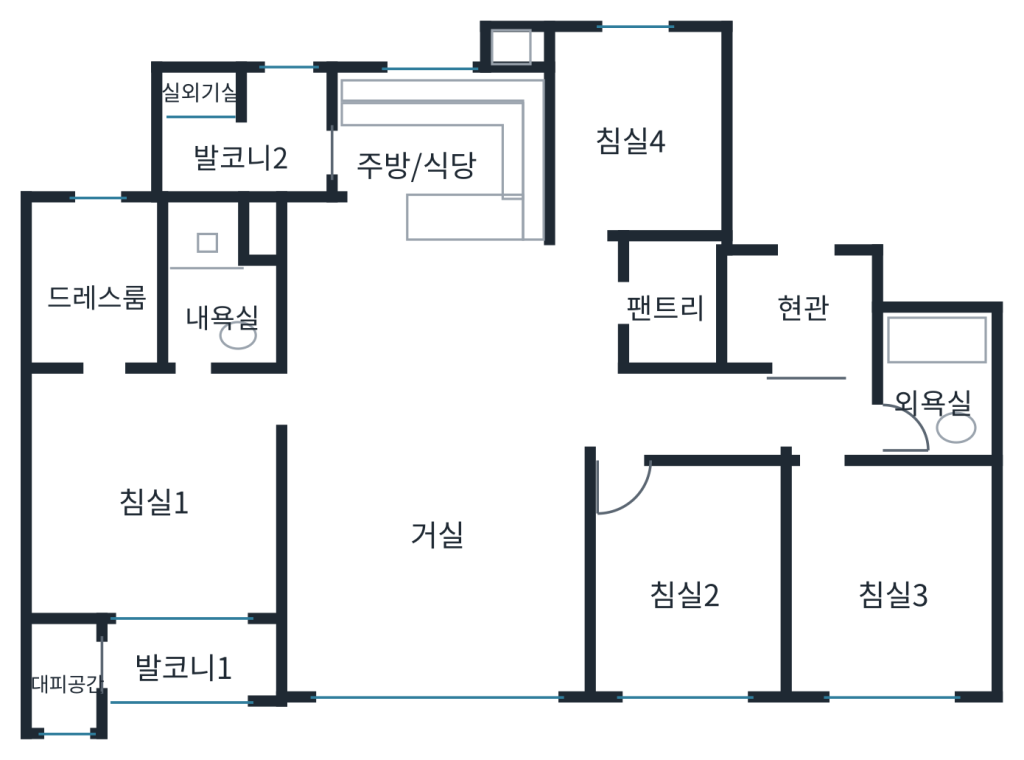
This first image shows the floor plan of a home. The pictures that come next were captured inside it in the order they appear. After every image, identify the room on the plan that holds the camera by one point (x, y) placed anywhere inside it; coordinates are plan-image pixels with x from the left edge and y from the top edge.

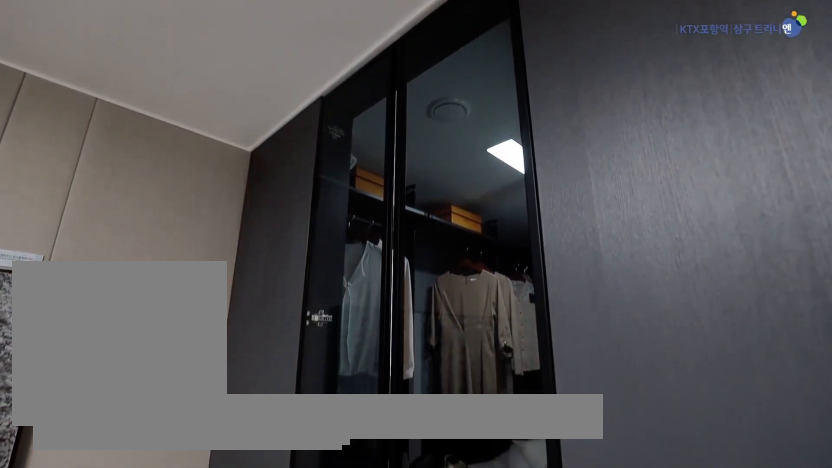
(143, 419)
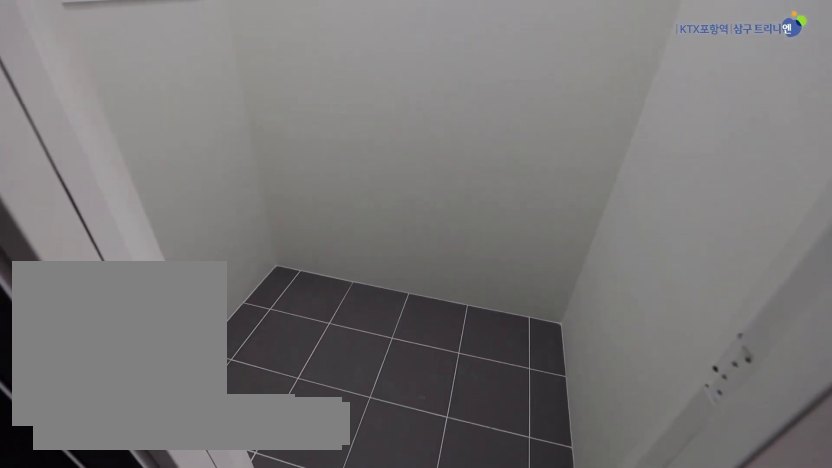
(185, 668)
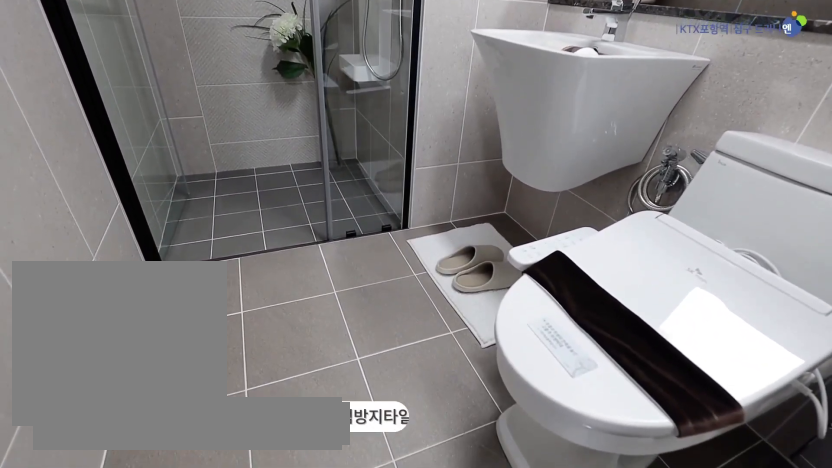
(217, 287)
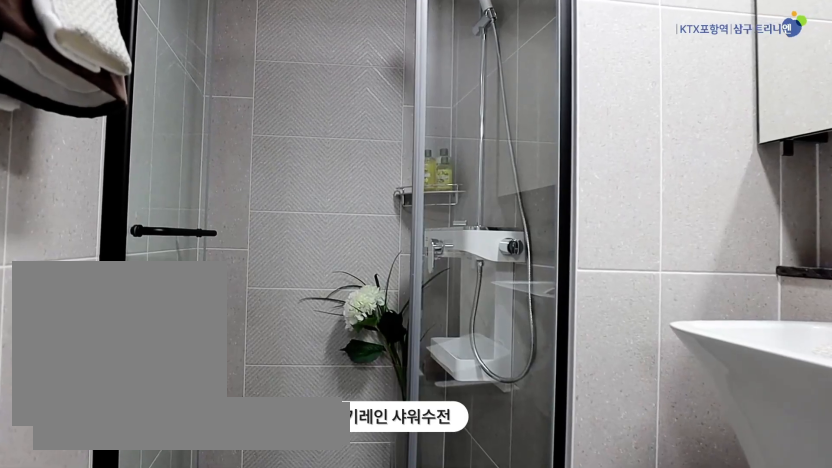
(216, 287)
